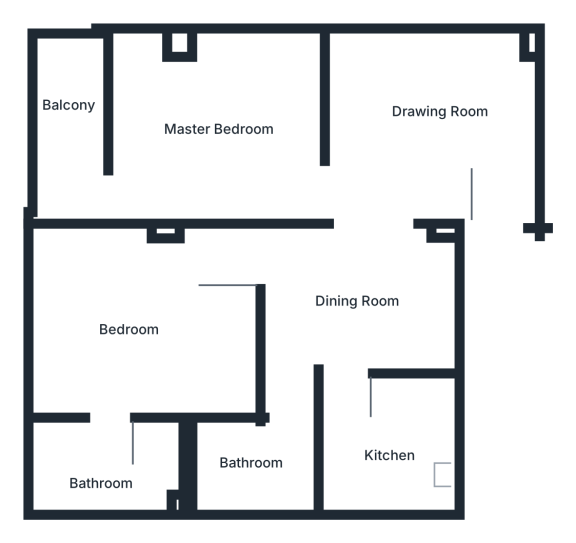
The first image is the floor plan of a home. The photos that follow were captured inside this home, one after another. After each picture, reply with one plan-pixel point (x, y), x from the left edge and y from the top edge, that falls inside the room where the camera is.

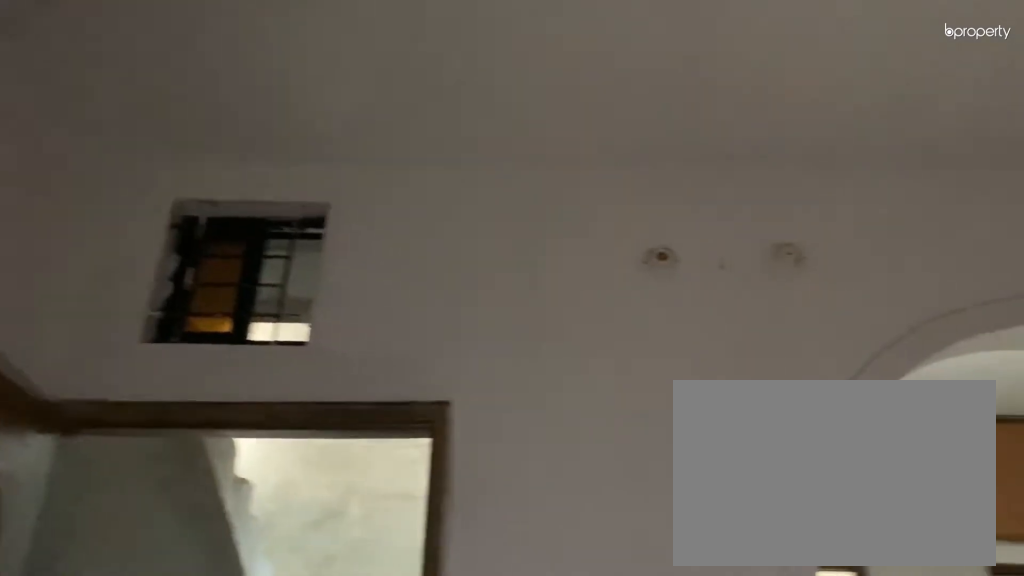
(422, 124)
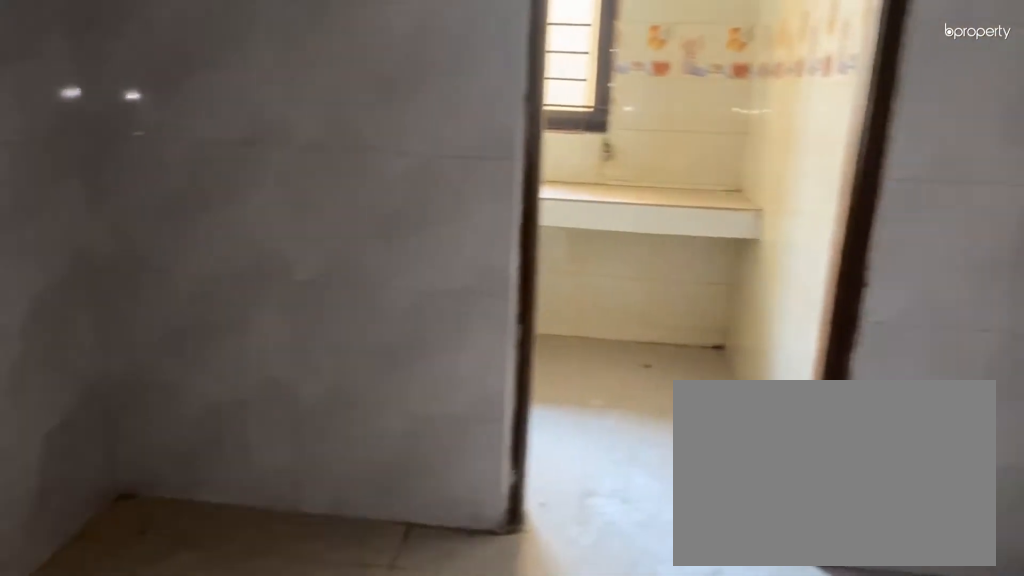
(350, 294)
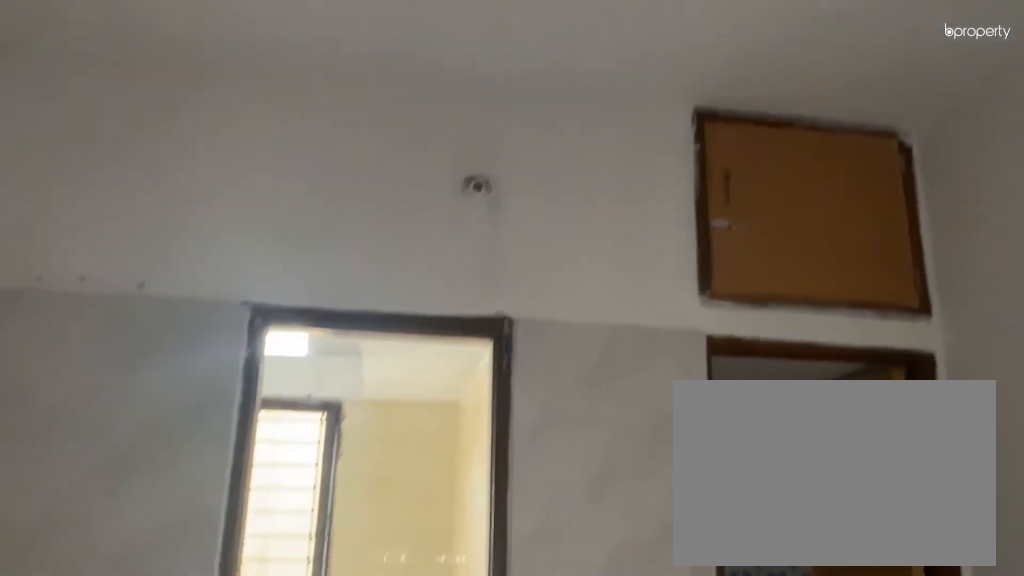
(350, 294)
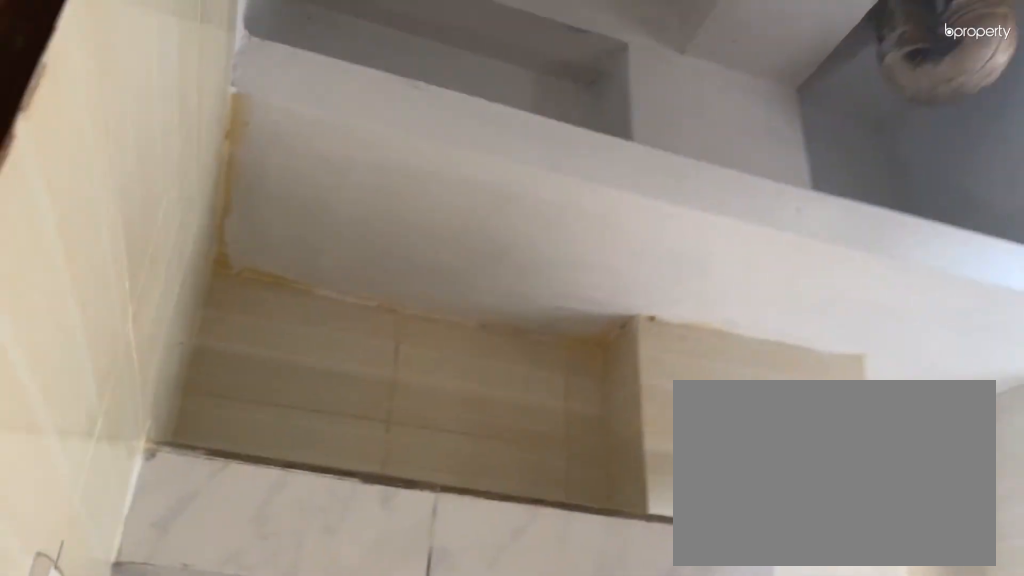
(390, 435)
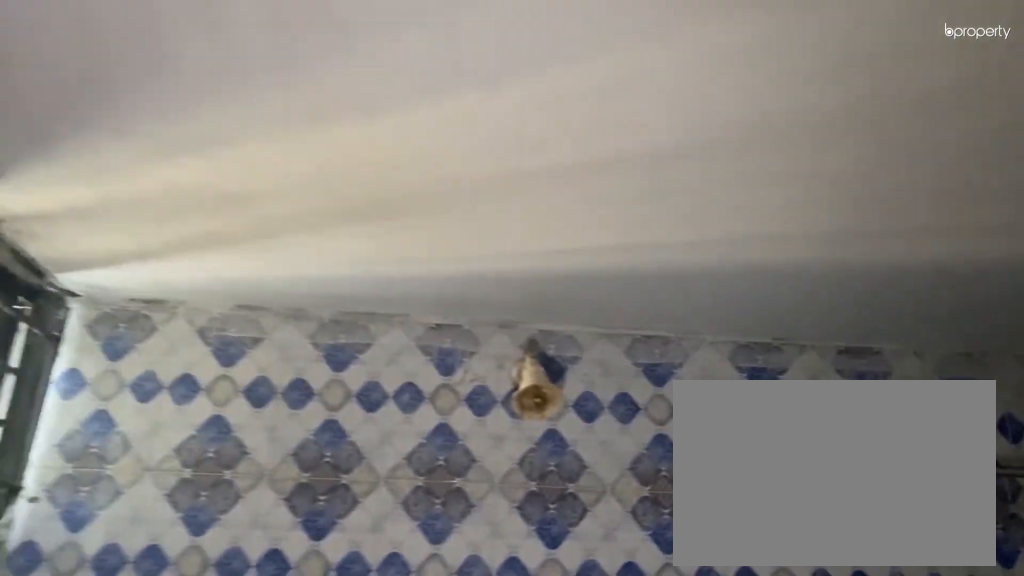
(249, 465)
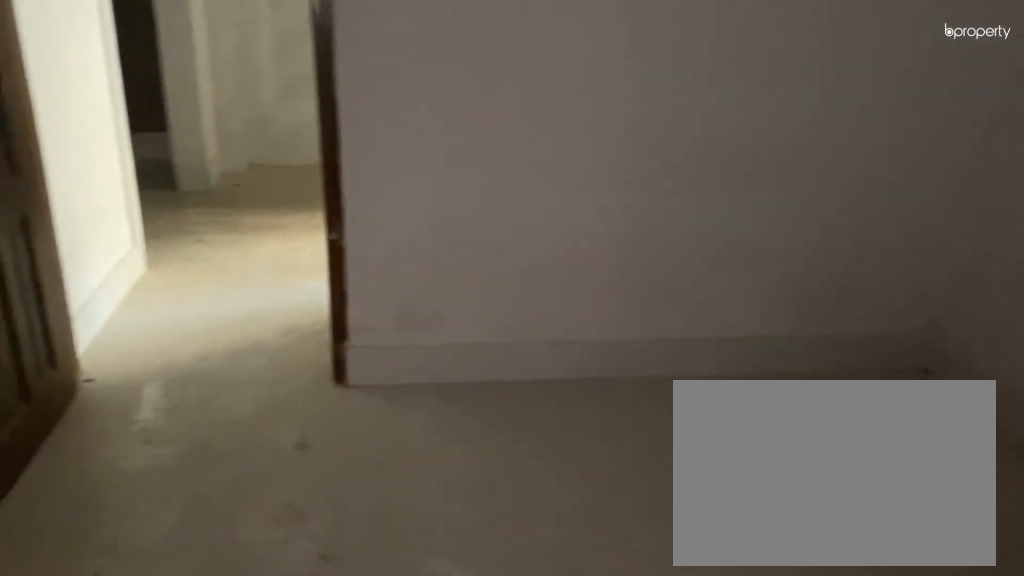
(154, 338)
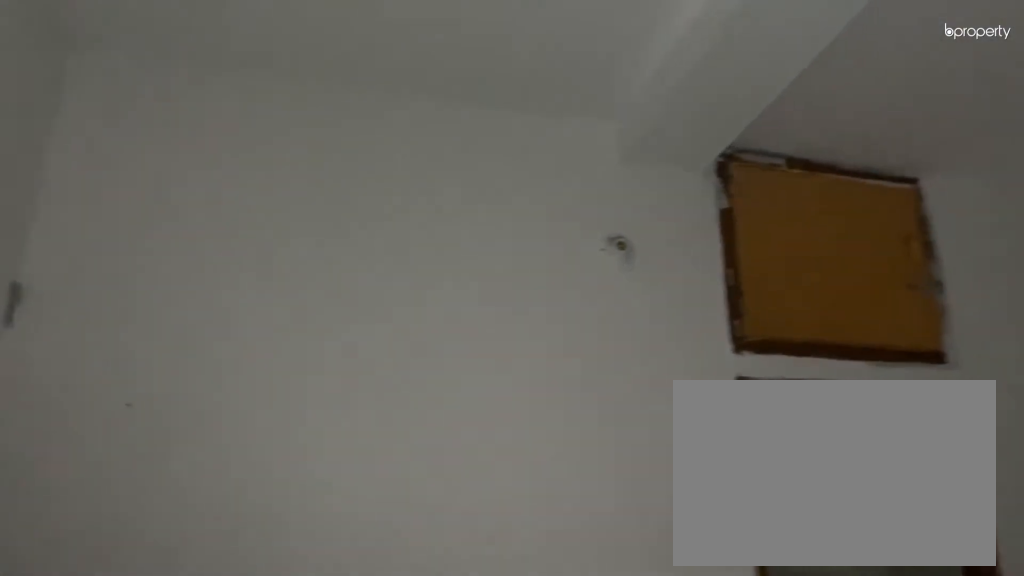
(154, 338)
